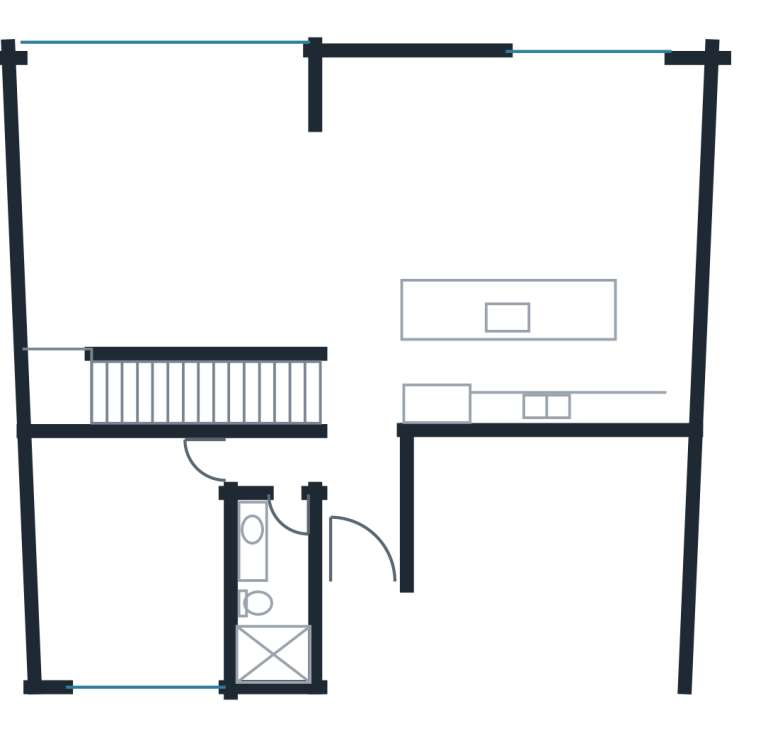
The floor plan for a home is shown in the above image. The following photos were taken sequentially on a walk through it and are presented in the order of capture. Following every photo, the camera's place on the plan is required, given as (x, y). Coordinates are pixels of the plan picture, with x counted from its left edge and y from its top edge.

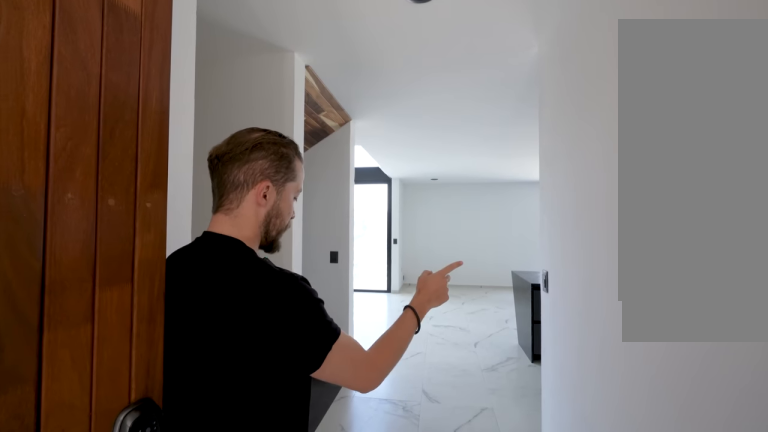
(355, 591)
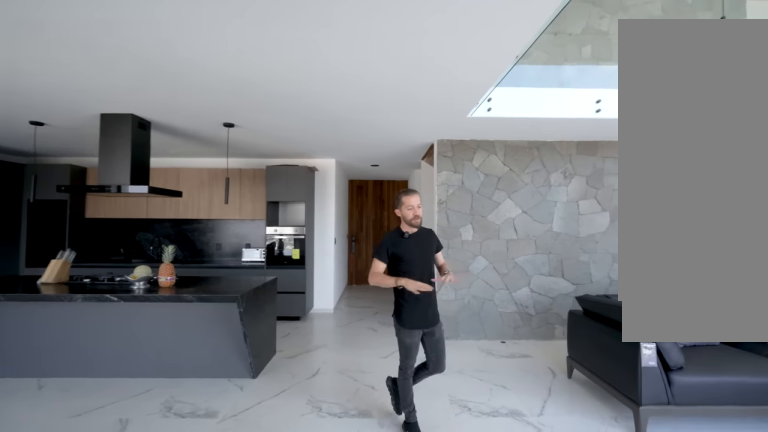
(385, 90)
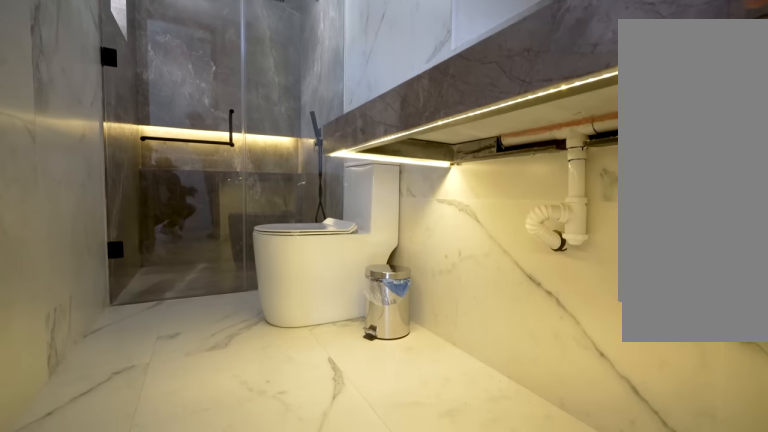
(285, 523)
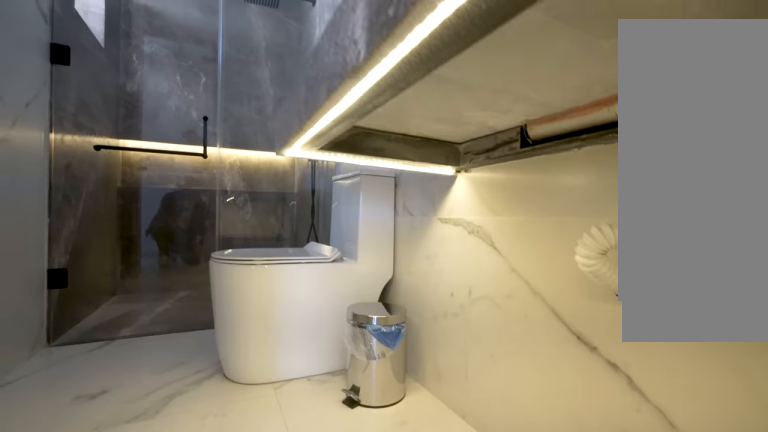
(285, 521)
